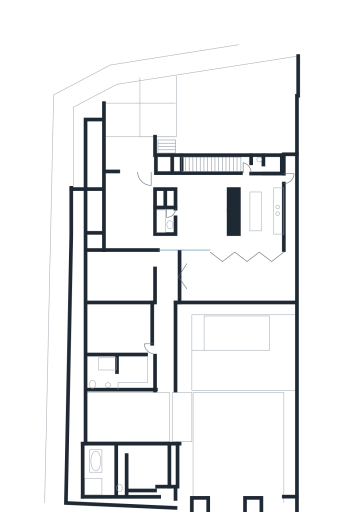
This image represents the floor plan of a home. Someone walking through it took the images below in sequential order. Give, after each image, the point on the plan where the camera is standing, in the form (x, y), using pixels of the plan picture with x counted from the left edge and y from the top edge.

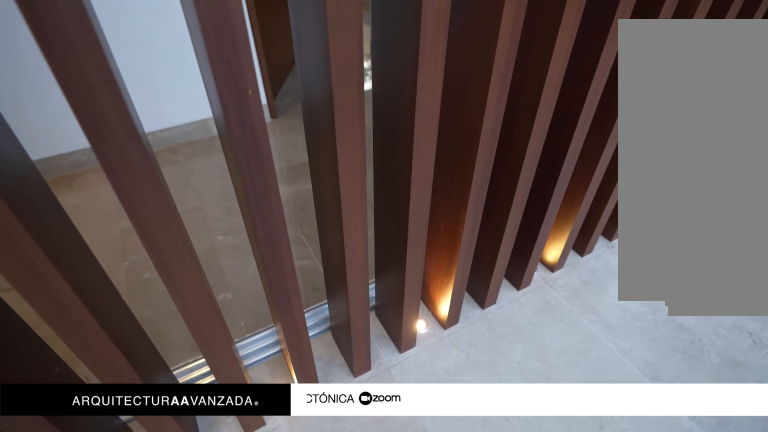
(184, 377)
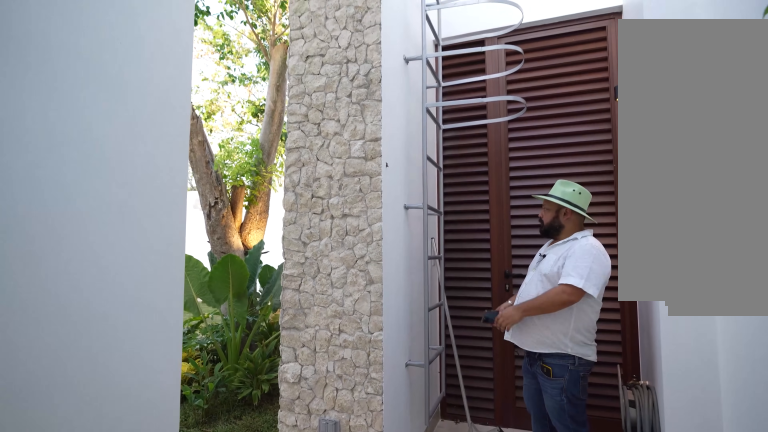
(180, 505)
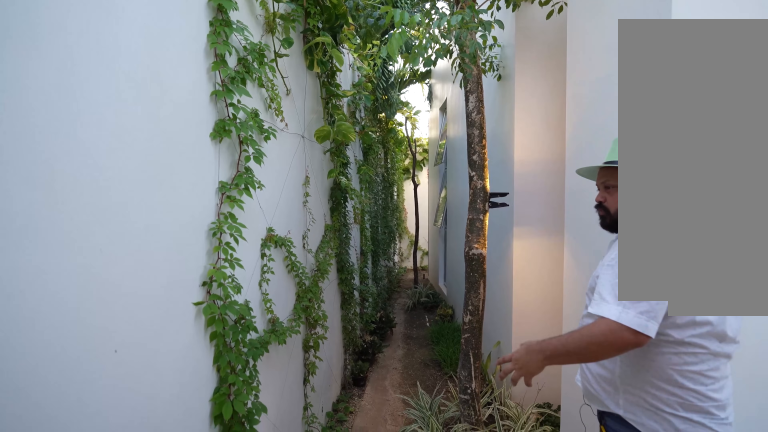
(180, 505)
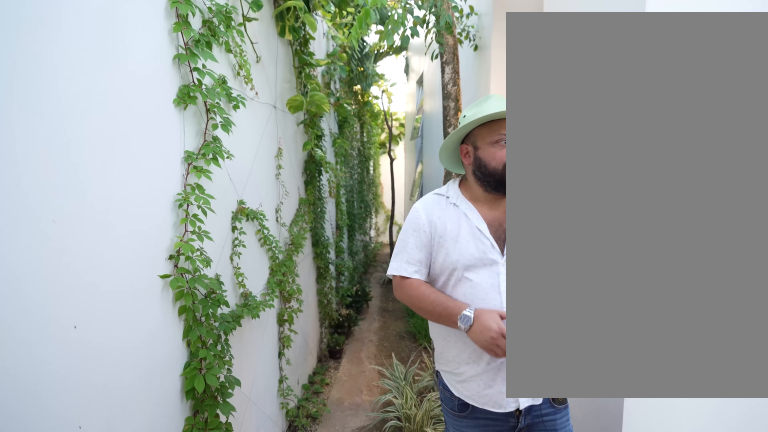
(180, 505)
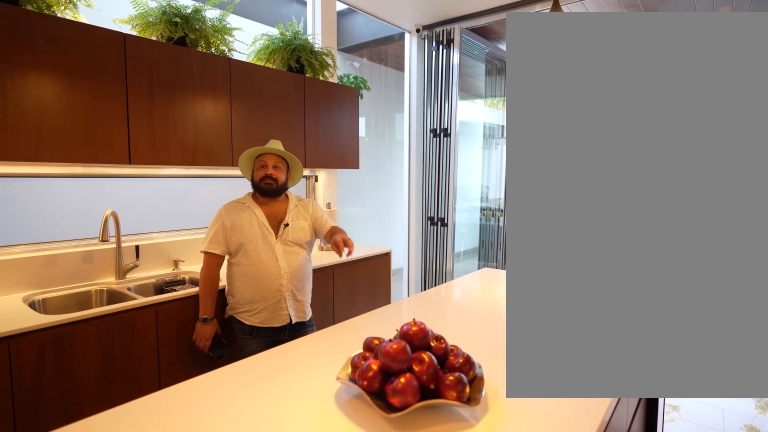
(243, 208)
